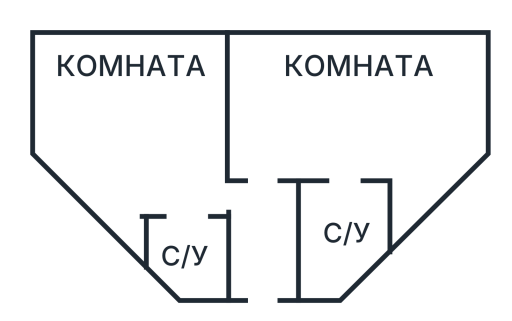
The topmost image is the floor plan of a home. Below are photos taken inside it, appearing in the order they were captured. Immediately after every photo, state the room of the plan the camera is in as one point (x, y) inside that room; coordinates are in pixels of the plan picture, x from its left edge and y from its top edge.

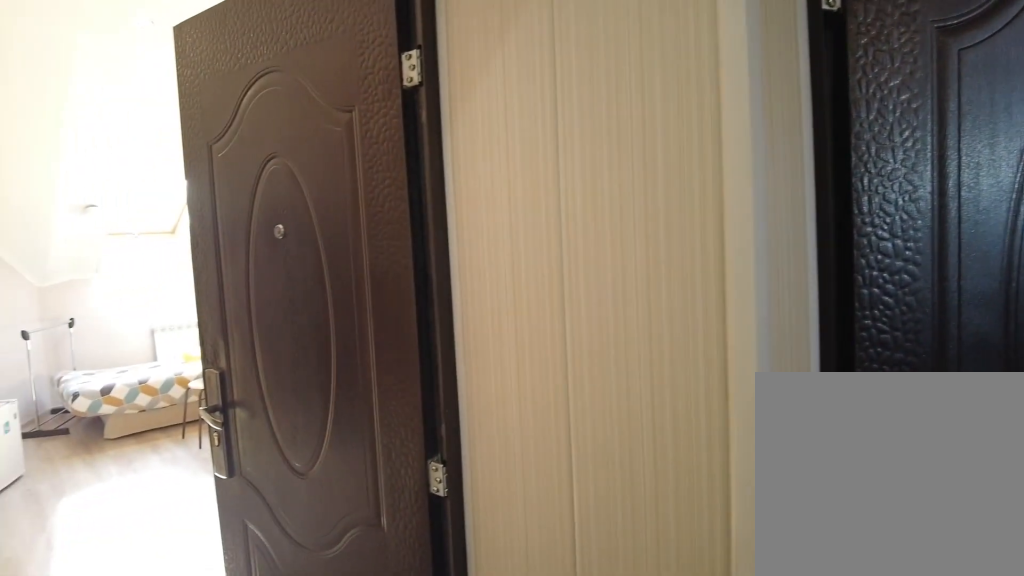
(268, 253)
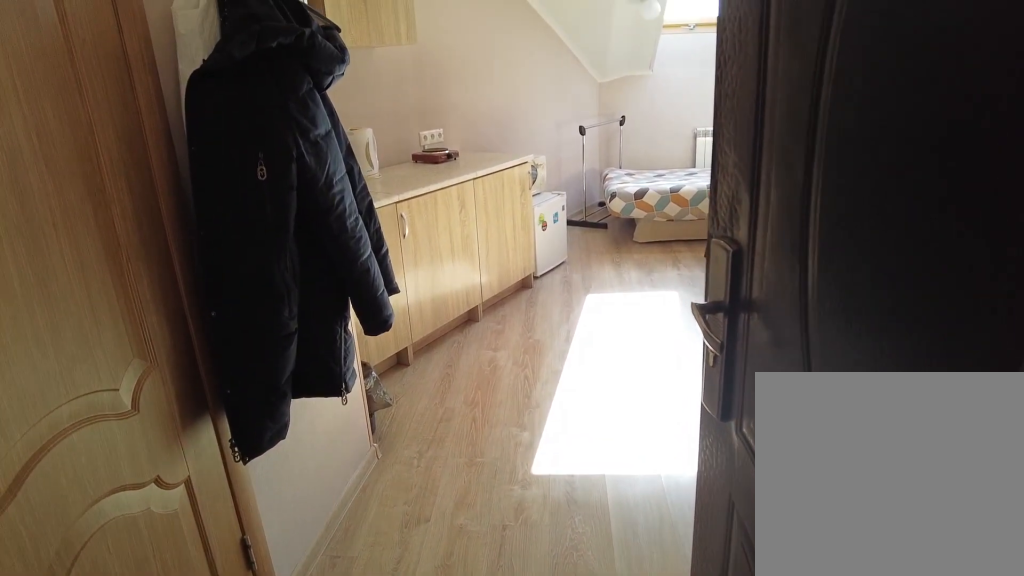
(246, 205)
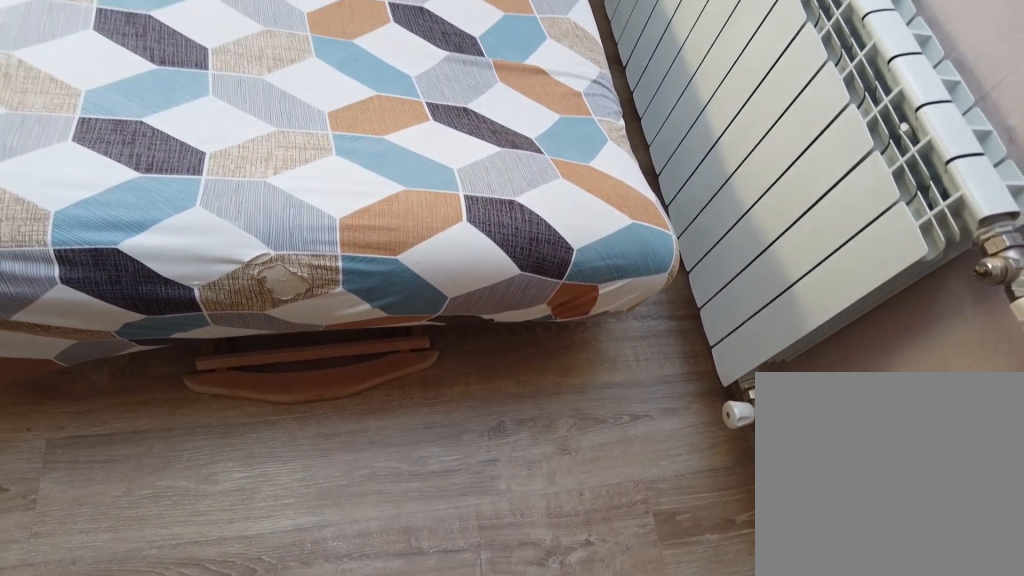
(189, 83)
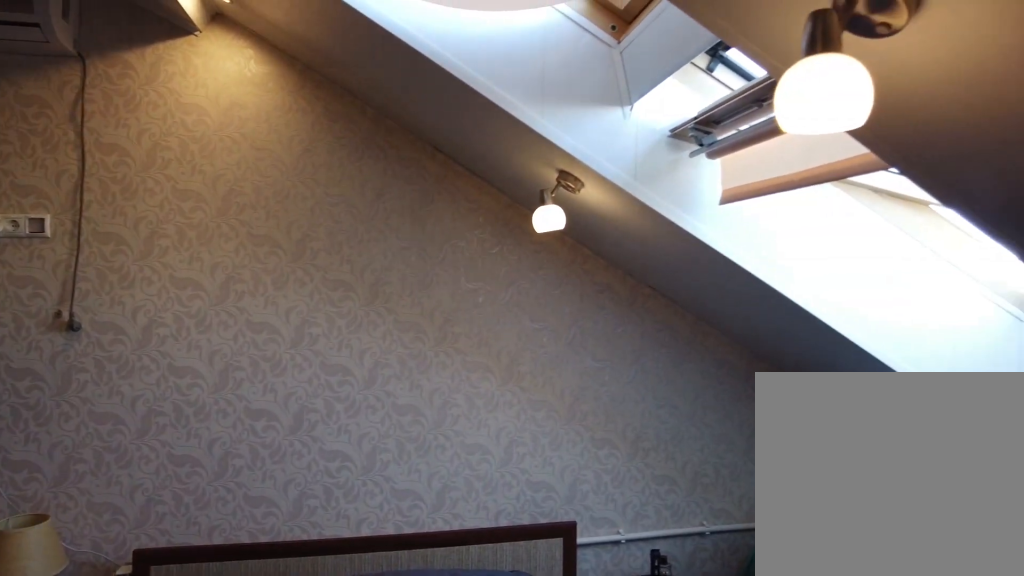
(348, 161)
